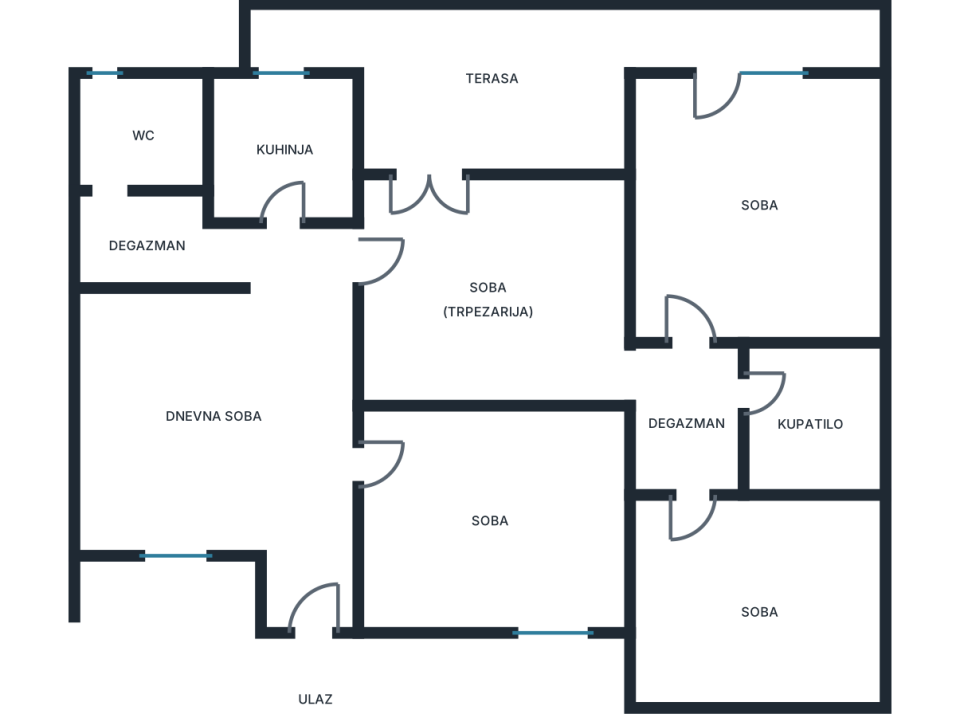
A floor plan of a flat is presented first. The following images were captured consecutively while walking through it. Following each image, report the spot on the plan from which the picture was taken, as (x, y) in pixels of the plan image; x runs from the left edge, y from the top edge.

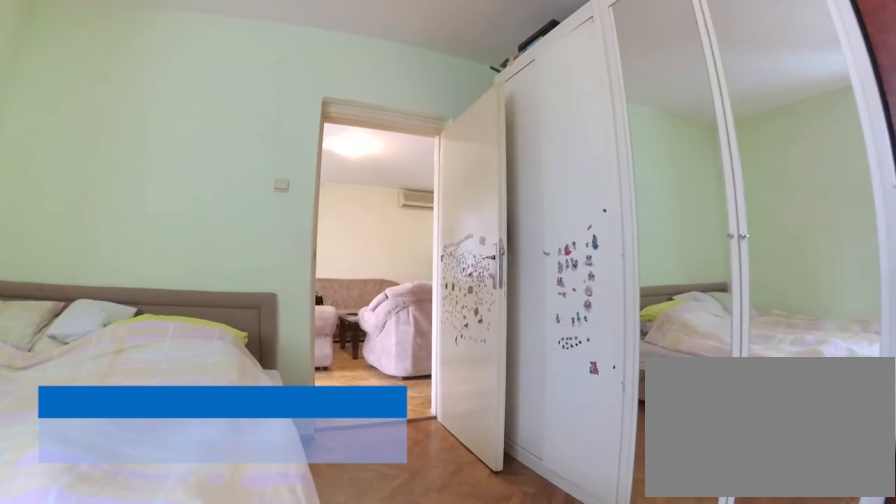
(567, 498)
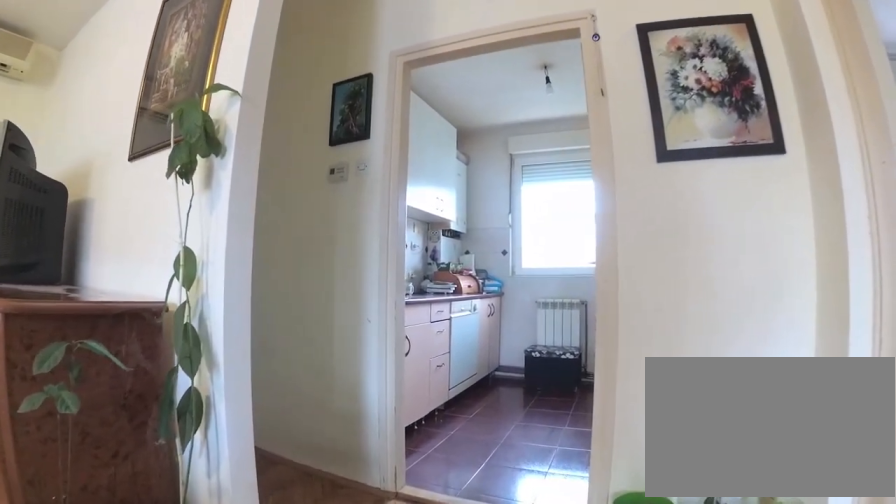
(302, 369)
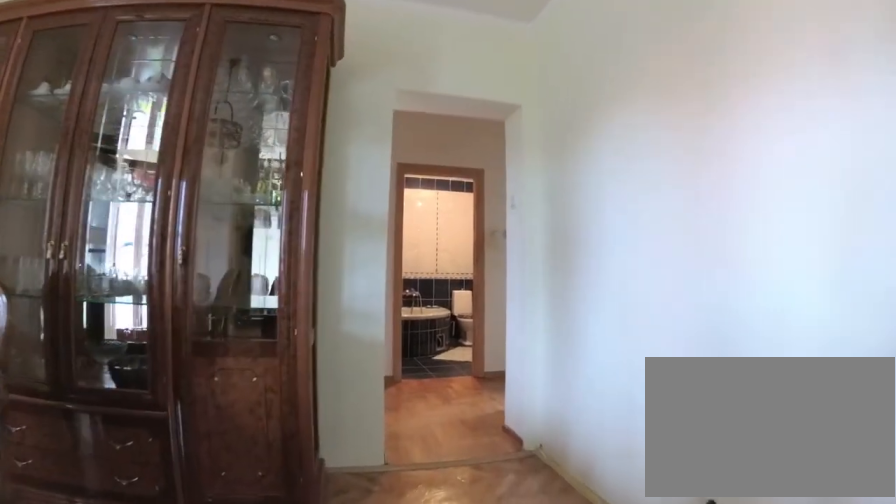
(445, 325)
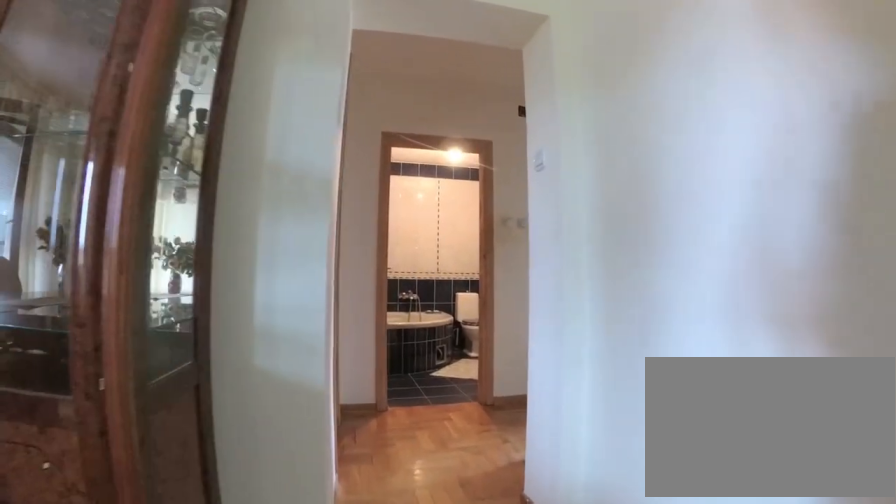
(489, 333)
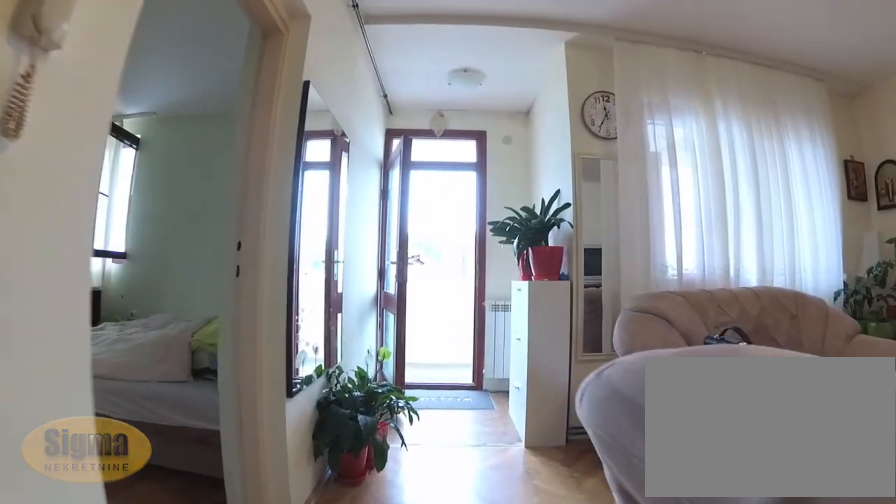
(293, 376)
